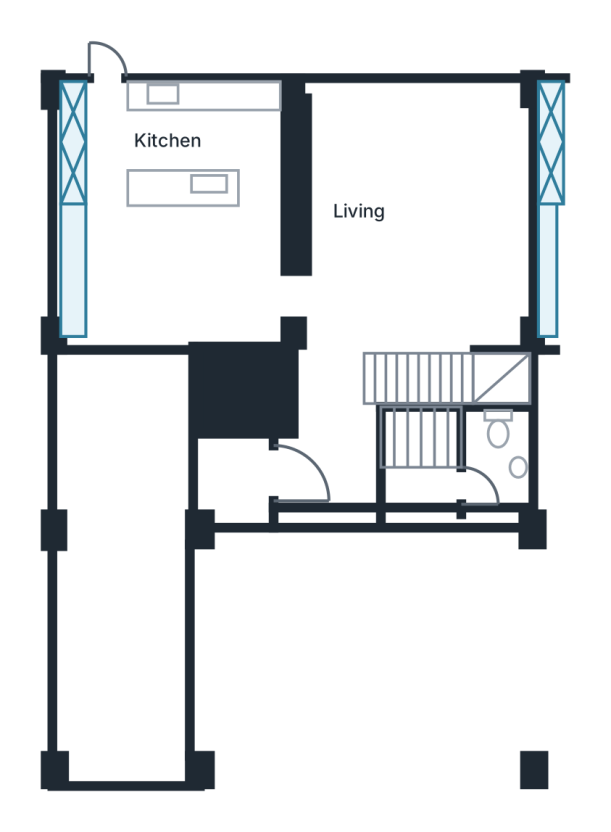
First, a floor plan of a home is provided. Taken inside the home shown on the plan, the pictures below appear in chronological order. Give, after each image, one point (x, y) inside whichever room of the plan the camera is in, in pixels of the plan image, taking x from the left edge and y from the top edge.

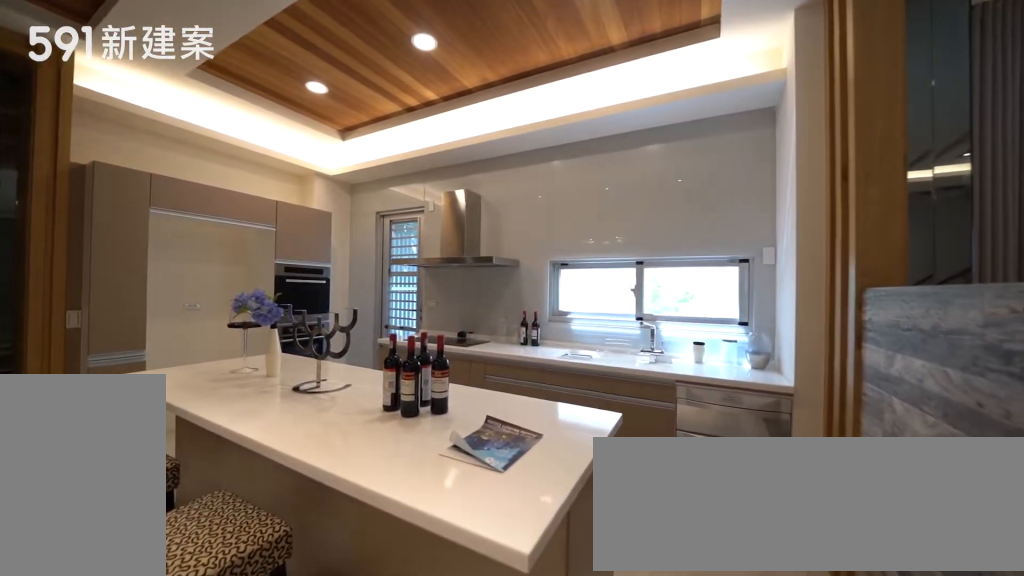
(156, 160)
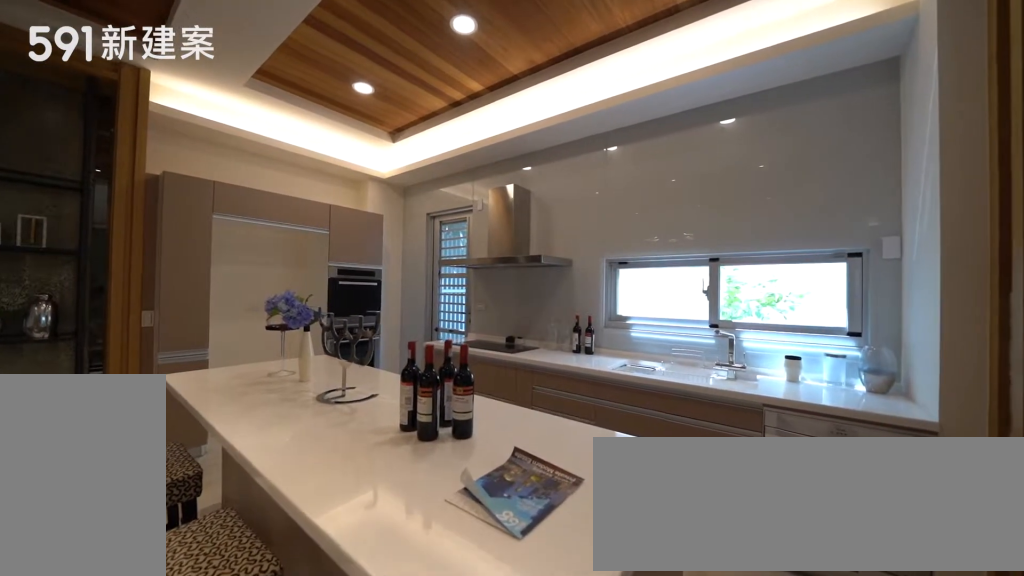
(156, 160)
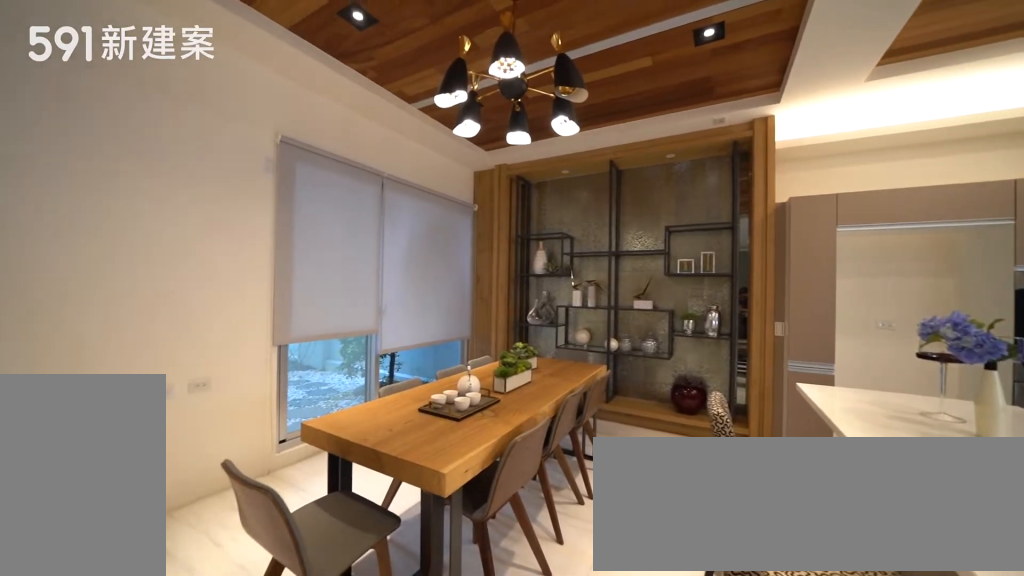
(160, 297)
